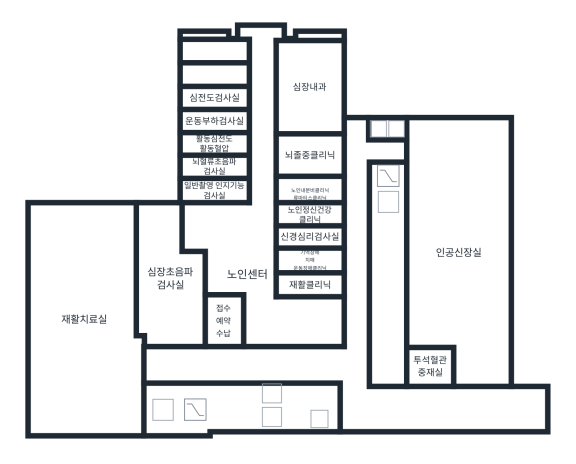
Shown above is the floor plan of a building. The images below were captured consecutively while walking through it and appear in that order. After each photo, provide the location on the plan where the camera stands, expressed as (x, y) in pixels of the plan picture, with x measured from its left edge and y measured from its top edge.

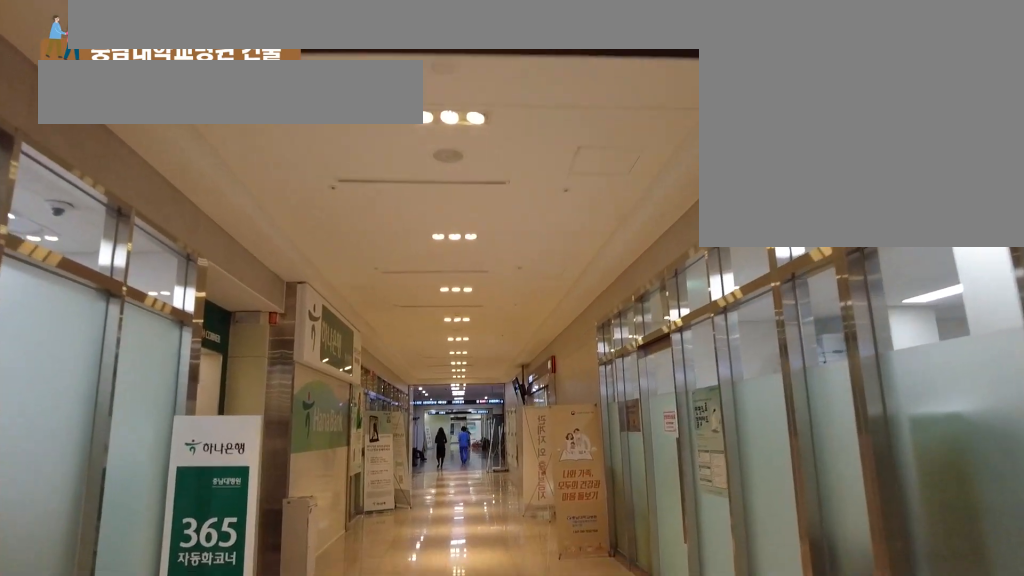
(483, 413)
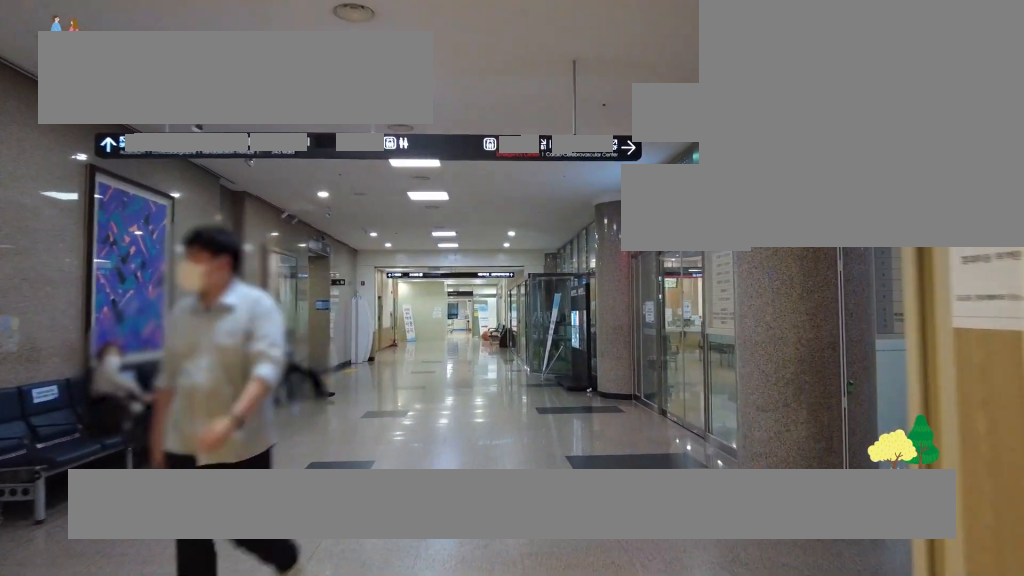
(352, 384)
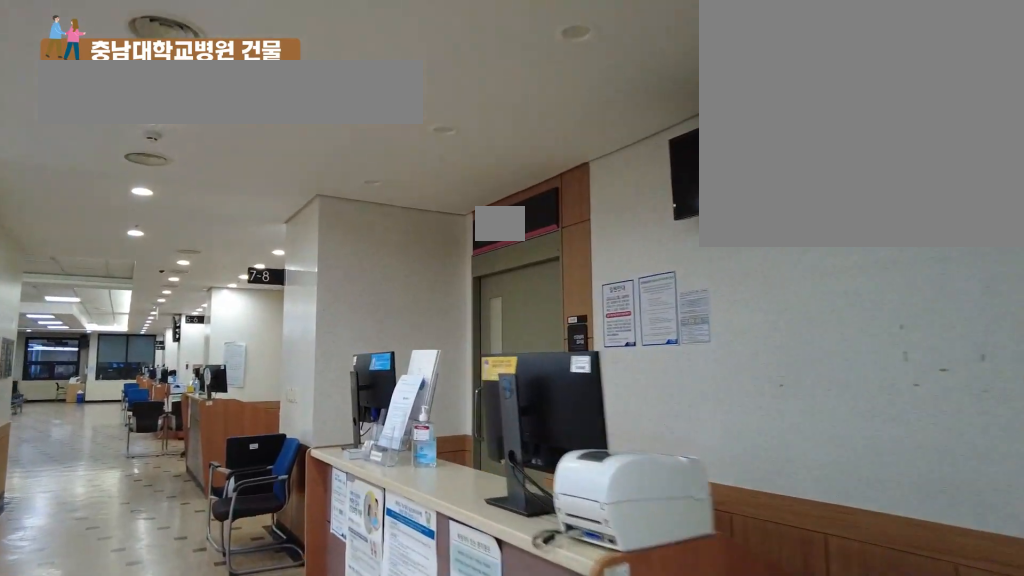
(272, 260)
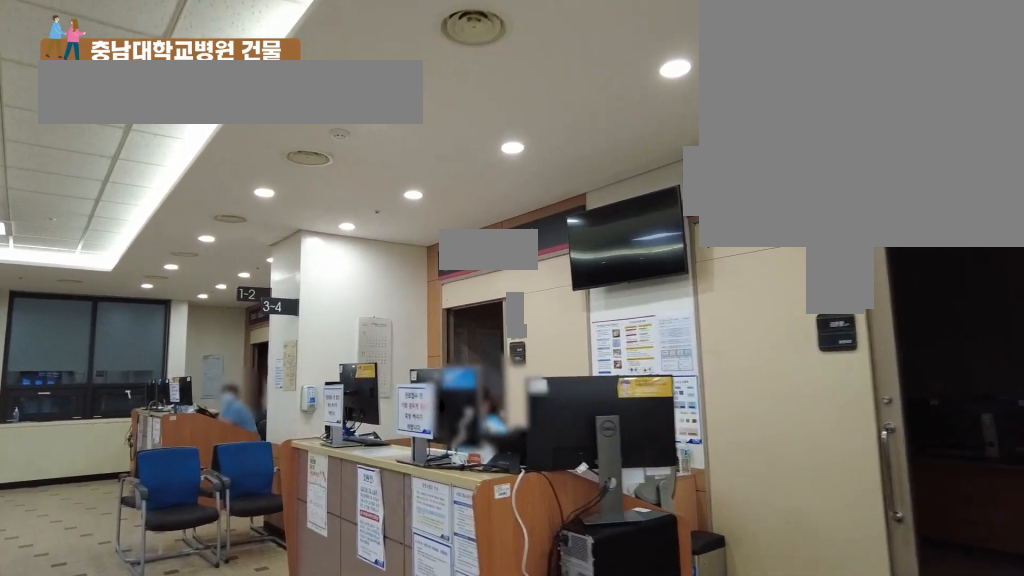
(272, 113)
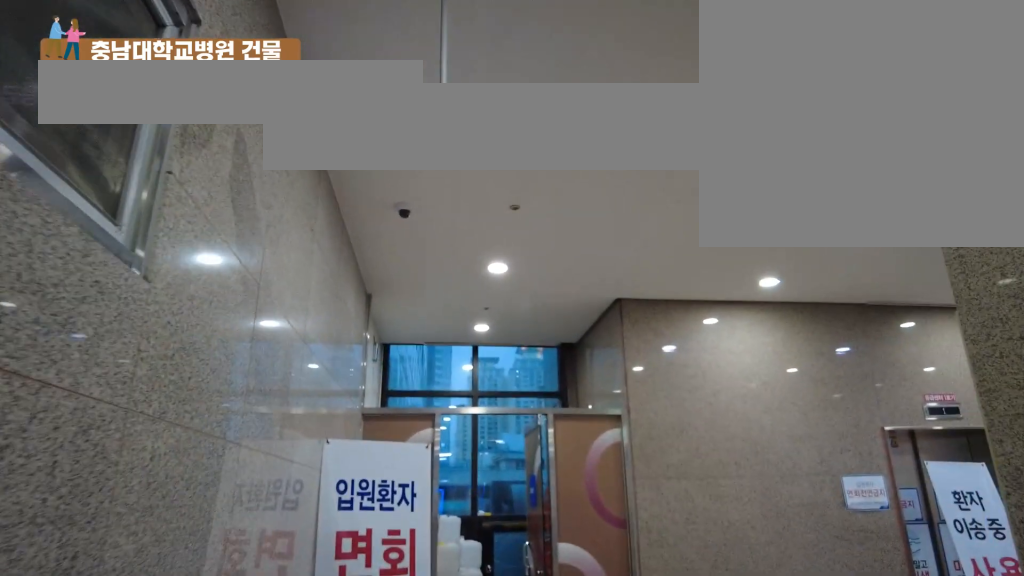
(357, 270)
